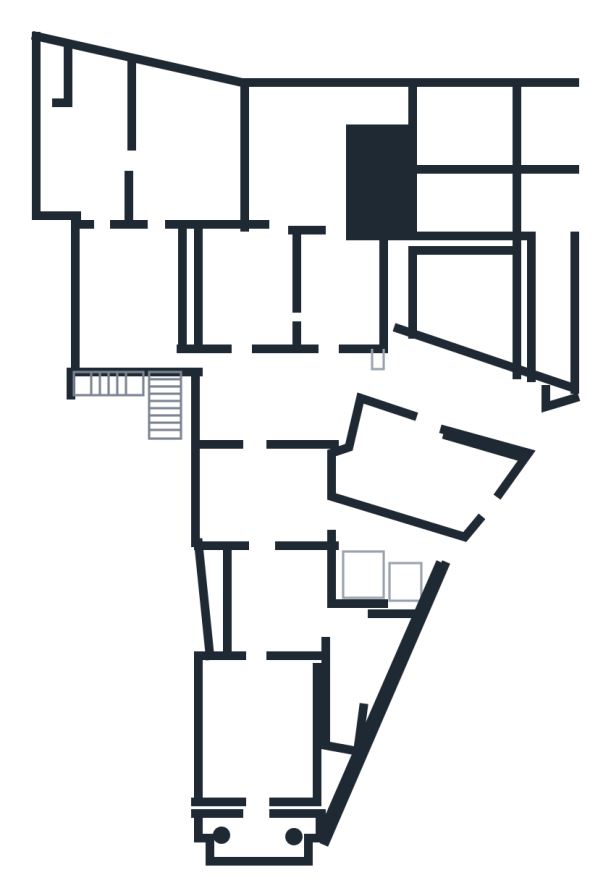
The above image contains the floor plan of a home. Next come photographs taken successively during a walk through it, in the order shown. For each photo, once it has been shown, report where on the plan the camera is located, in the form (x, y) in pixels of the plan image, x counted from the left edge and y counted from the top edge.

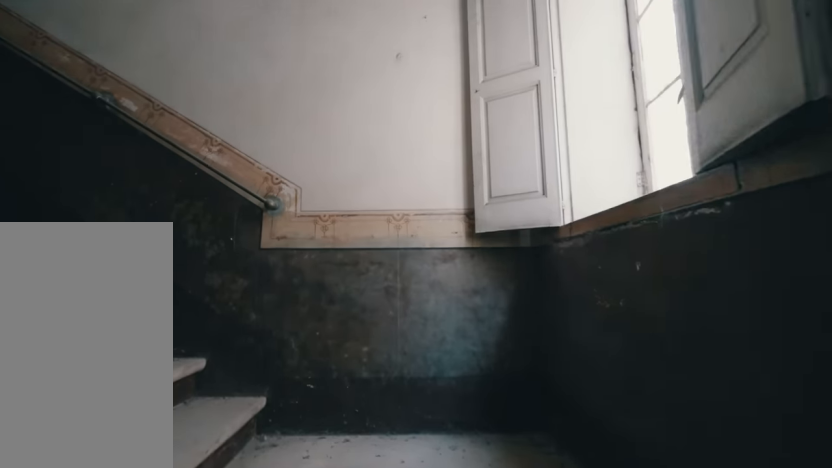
(385, 564)
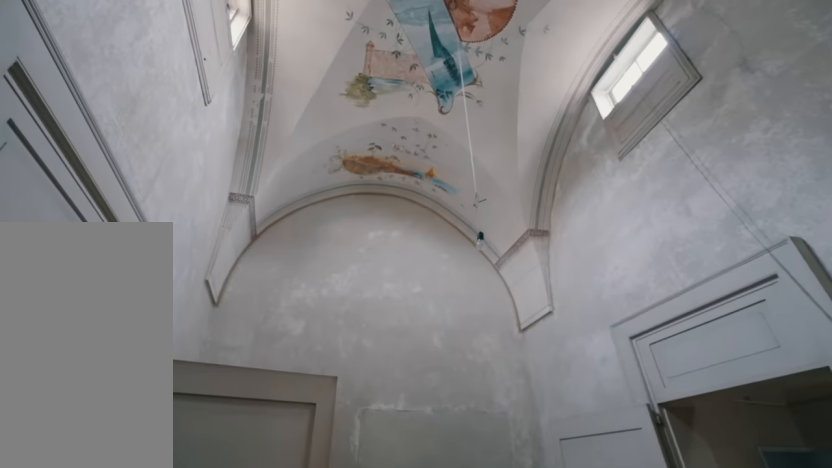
(284, 512)
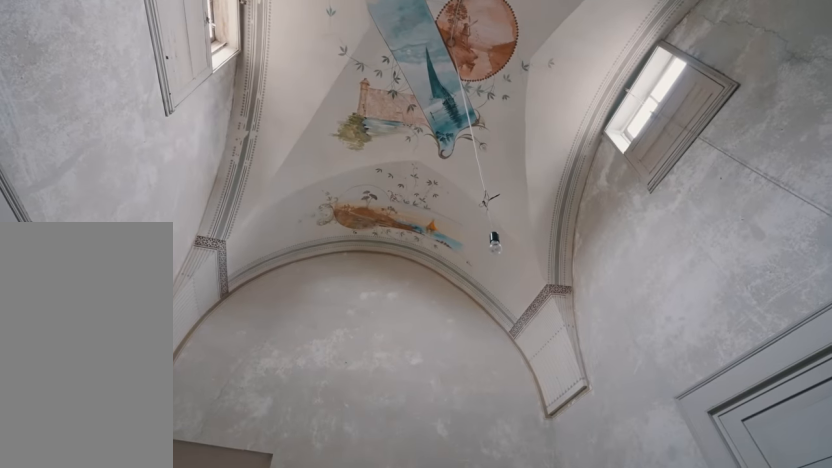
(257, 498)
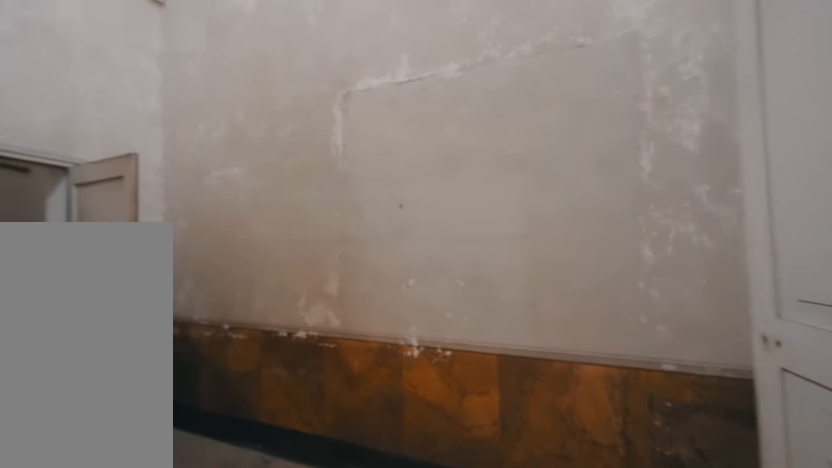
(257, 498)
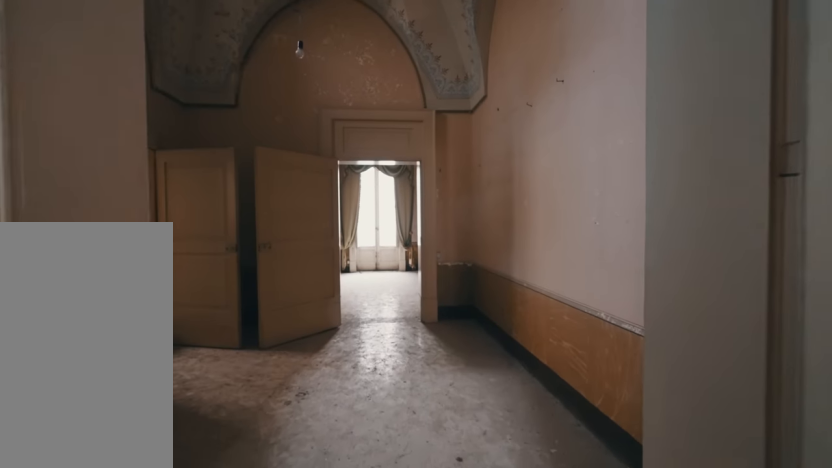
(258, 508)
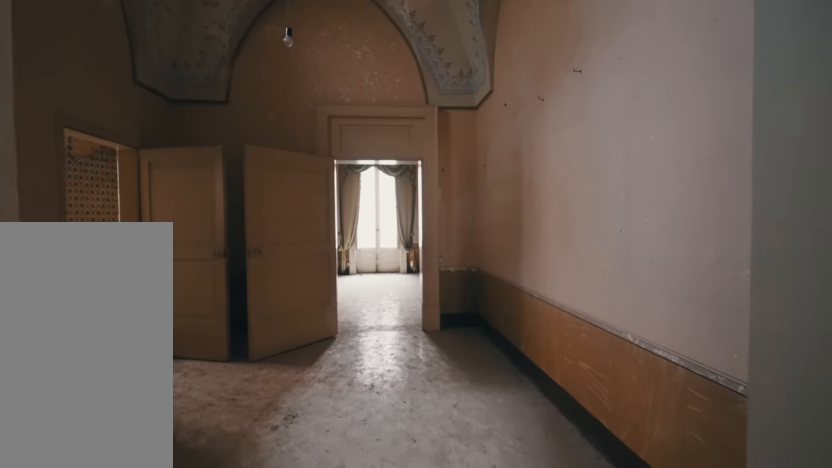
(260, 538)
